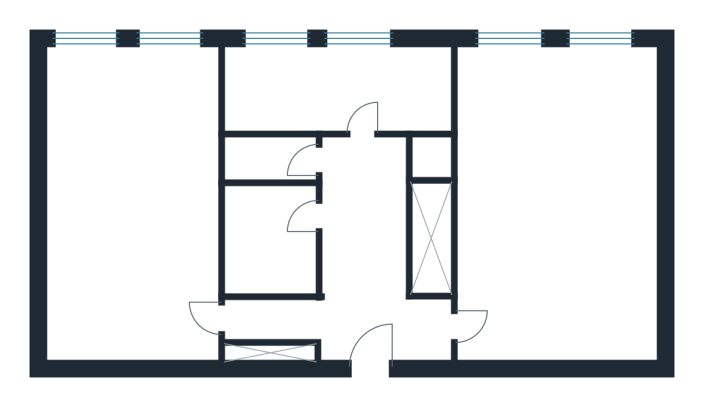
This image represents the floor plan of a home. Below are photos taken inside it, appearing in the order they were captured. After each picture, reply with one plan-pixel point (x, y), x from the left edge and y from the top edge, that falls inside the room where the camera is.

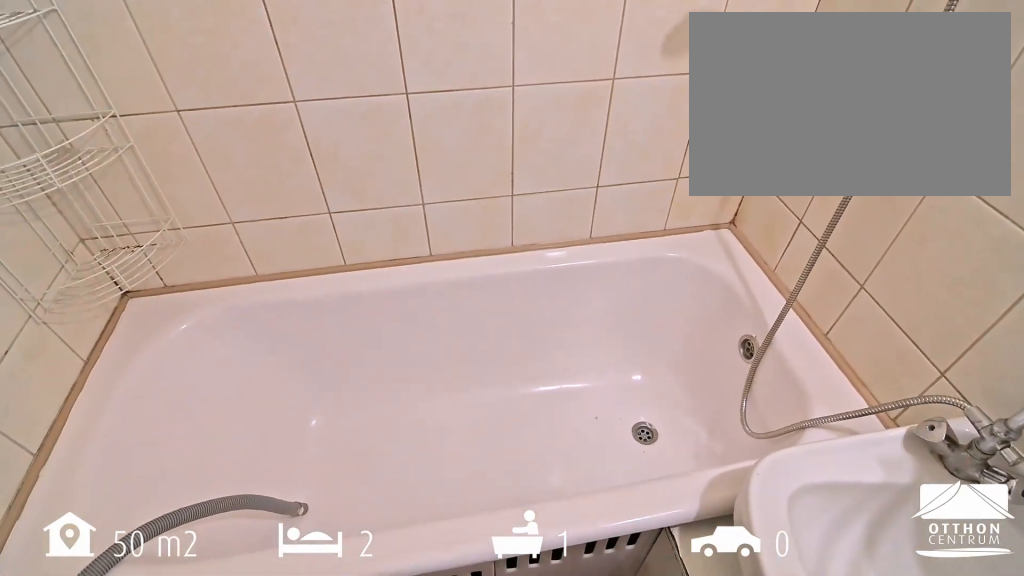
(272, 248)
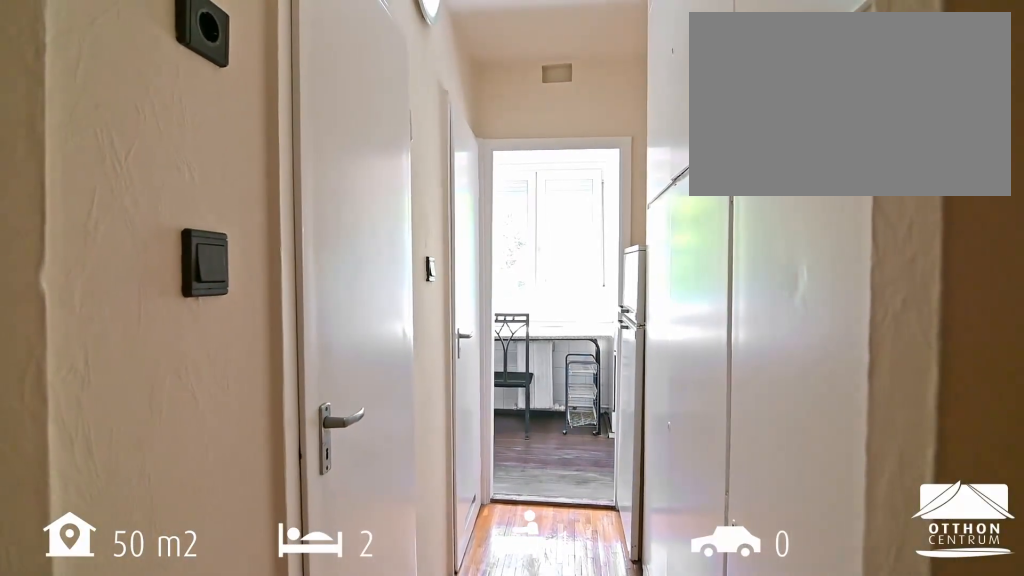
(361, 213)
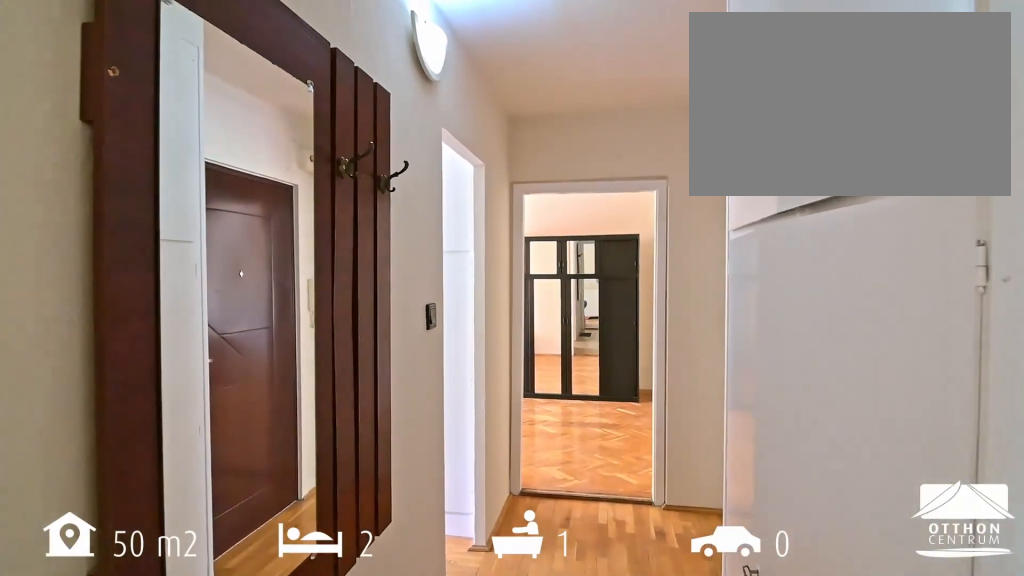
(373, 321)
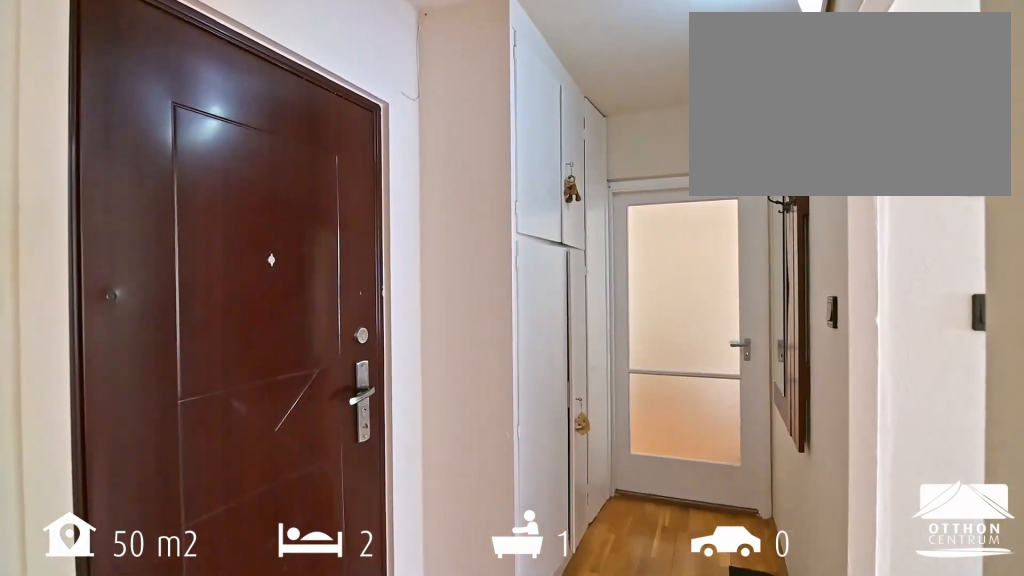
(373, 321)
